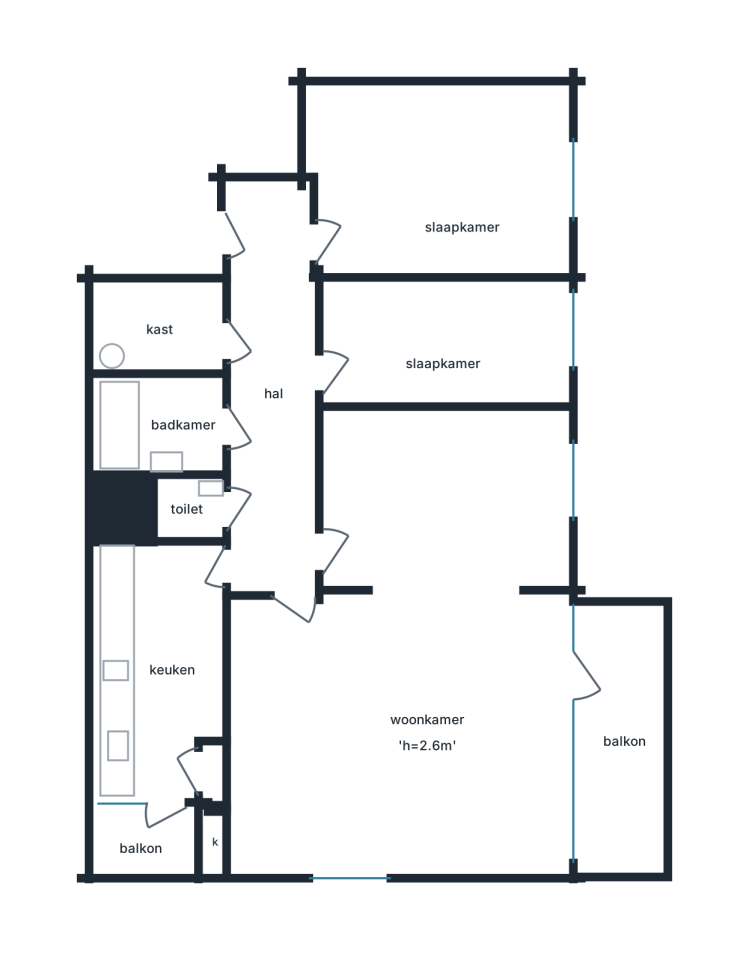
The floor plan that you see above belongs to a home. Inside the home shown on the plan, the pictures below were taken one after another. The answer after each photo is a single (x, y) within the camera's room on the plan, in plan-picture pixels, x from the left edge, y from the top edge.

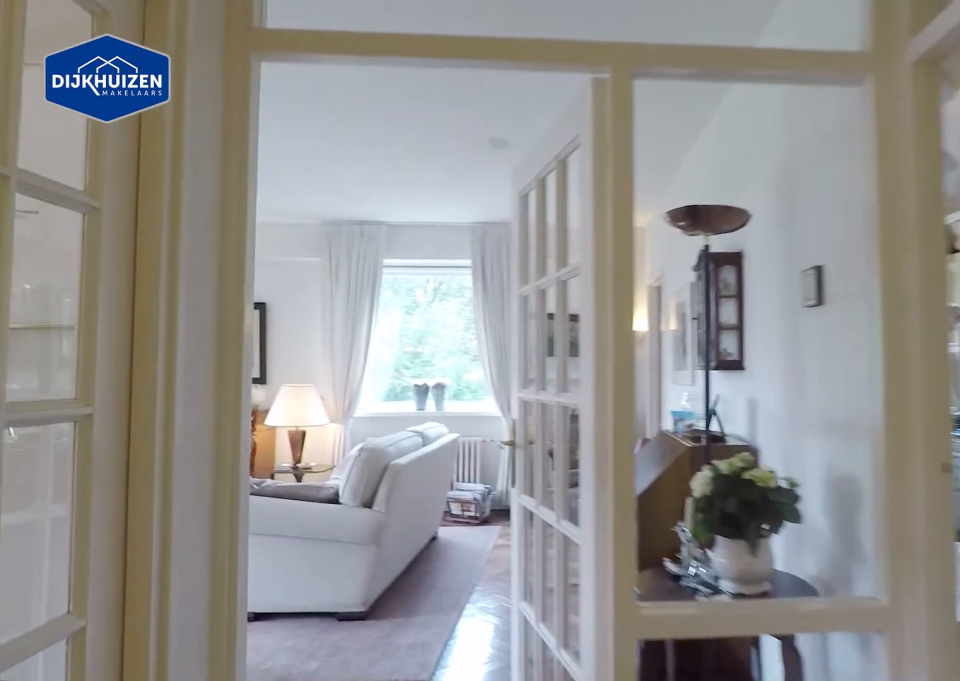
(273, 394)
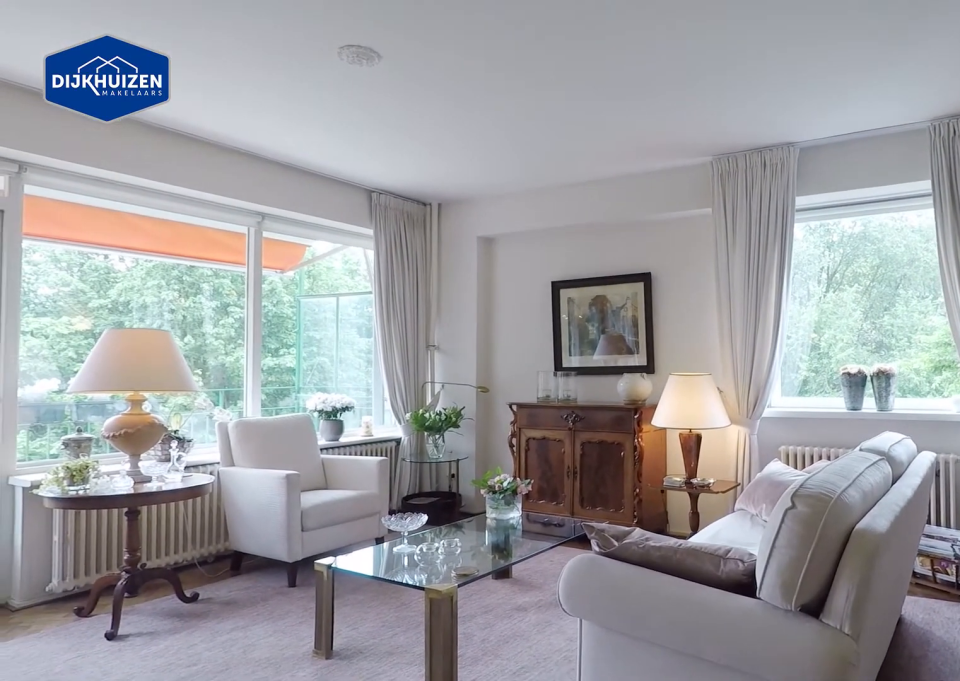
(411, 658)
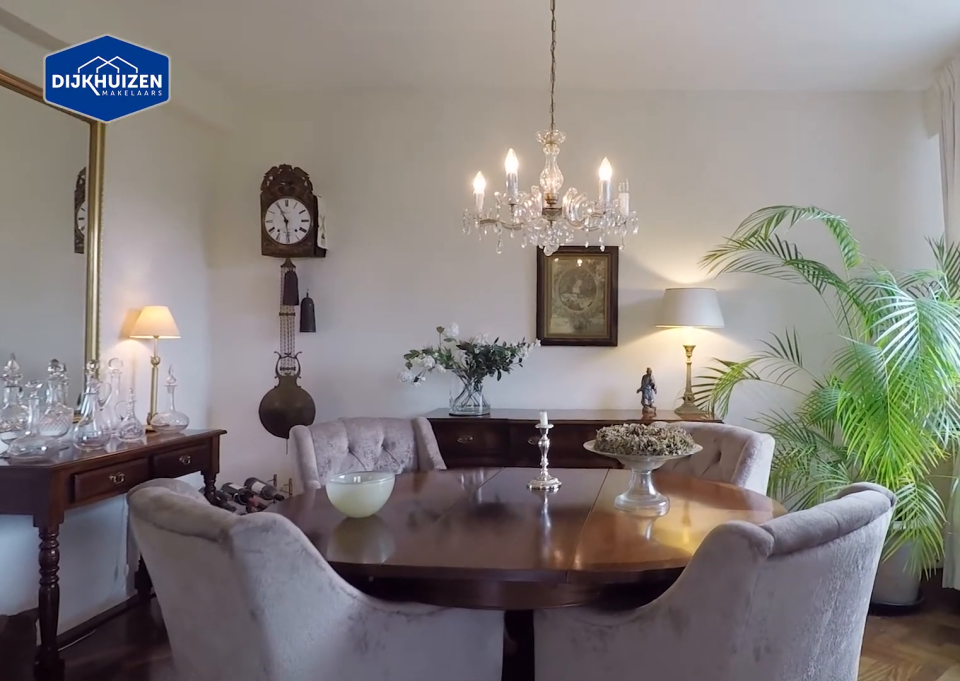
(411, 658)
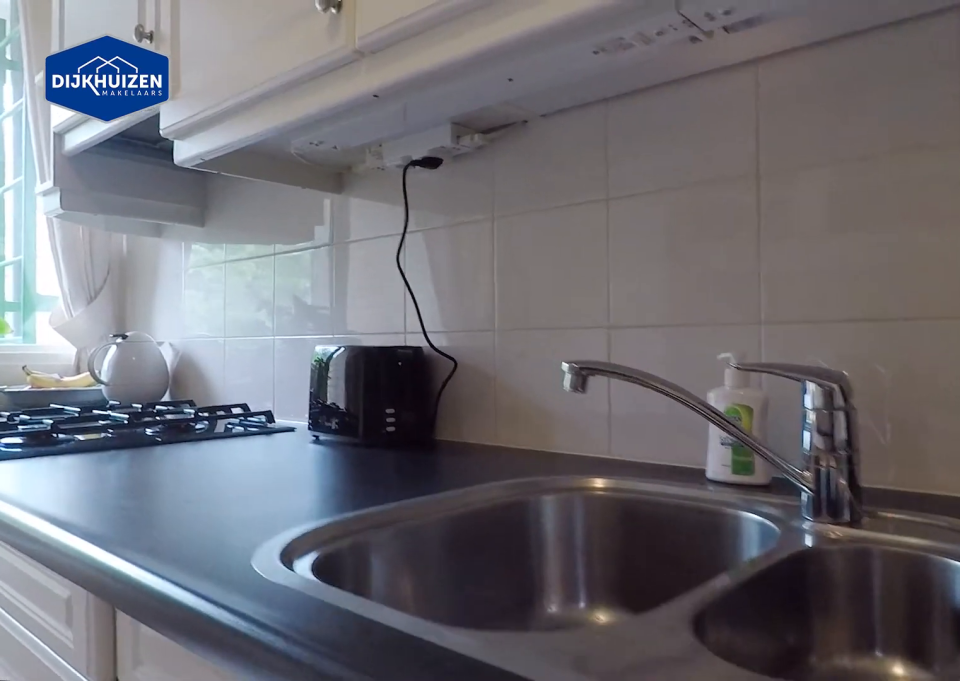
(151, 667)
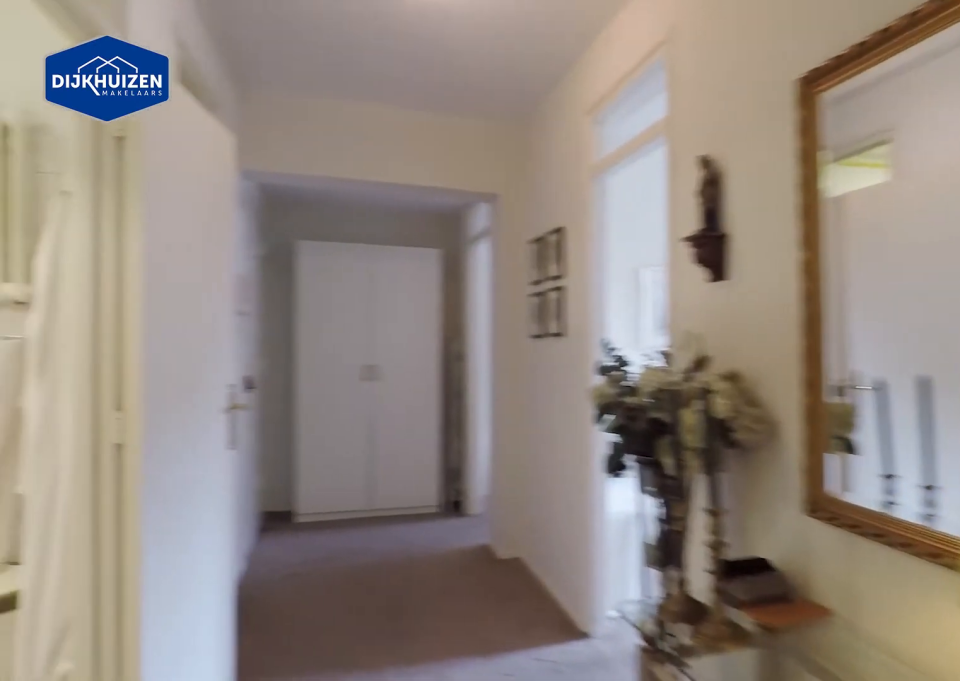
(274, 394)
